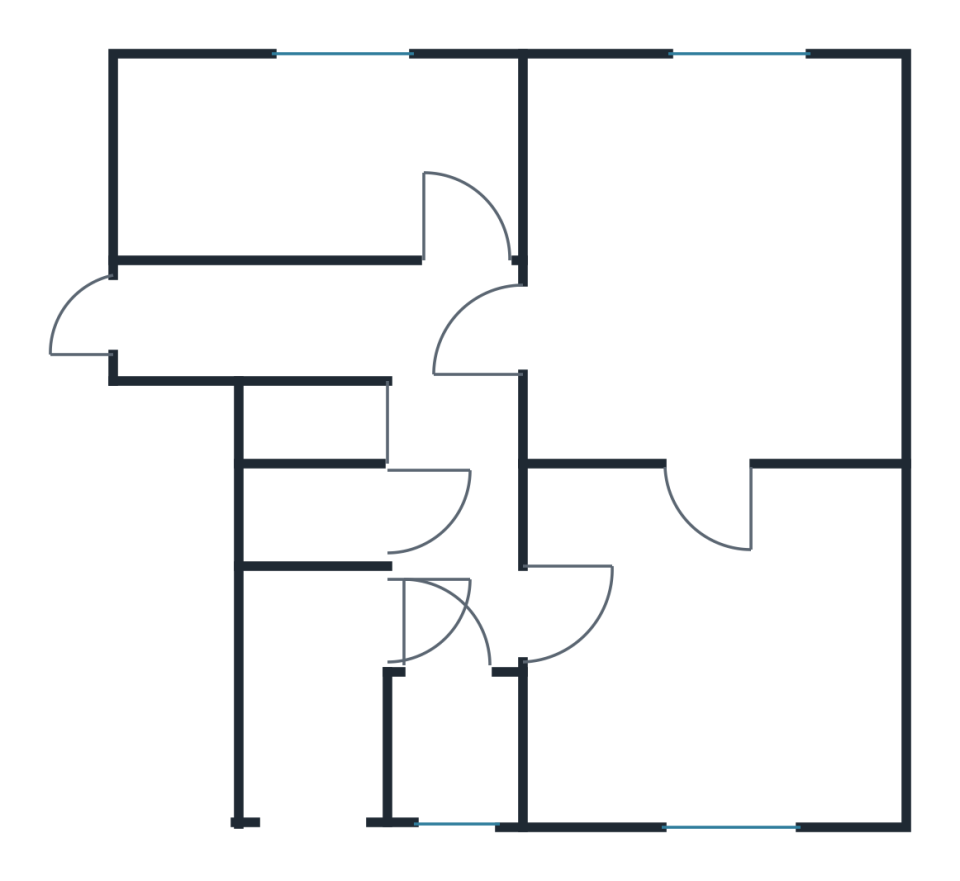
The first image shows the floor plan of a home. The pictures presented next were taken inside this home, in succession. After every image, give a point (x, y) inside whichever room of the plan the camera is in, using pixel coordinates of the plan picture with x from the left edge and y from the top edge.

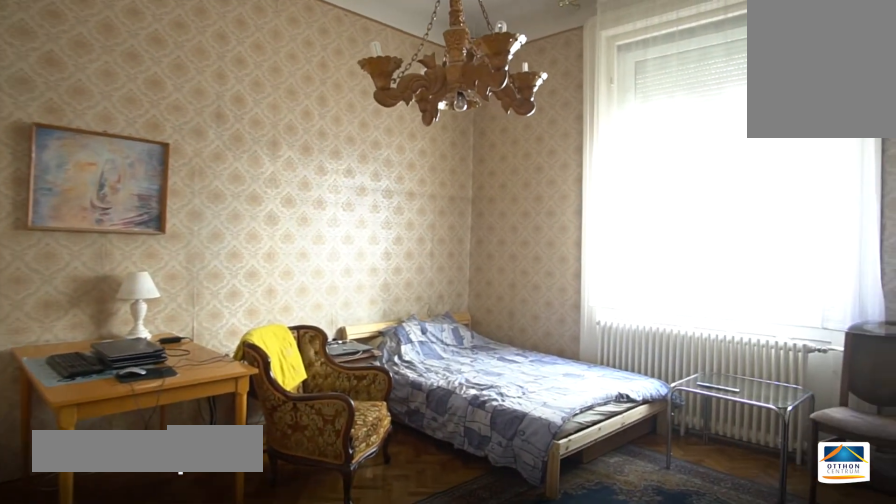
(735, 672)
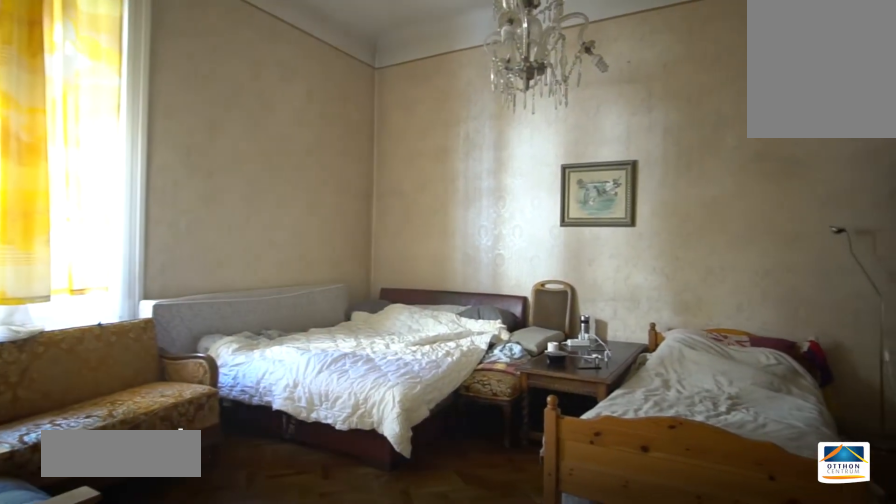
(734, 266)
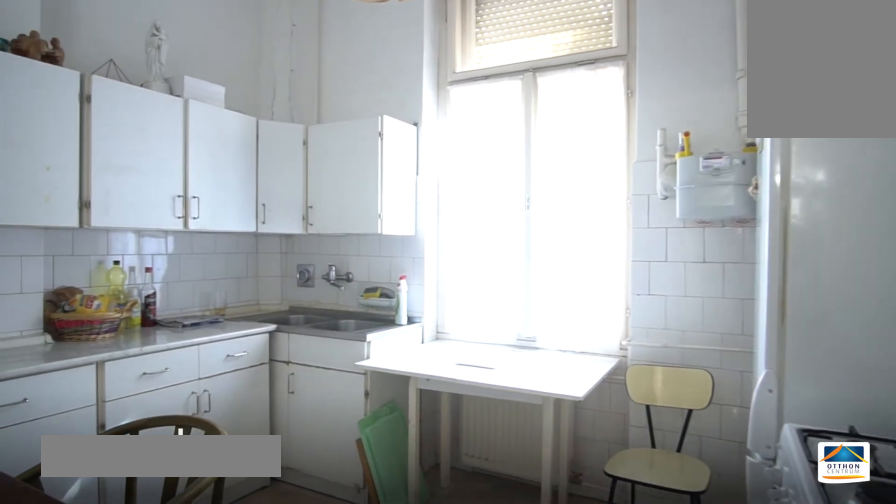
(319, 168)
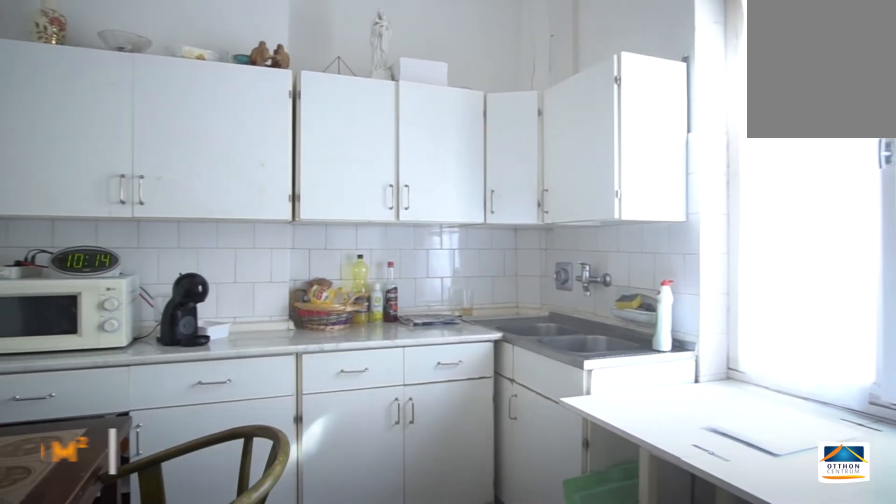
(320, 167)
